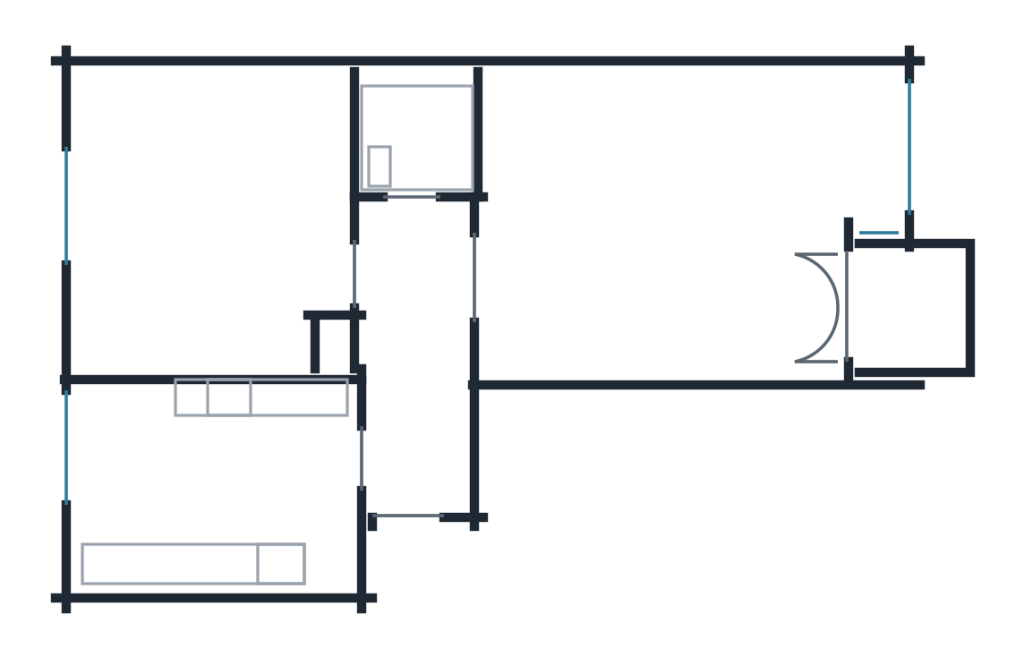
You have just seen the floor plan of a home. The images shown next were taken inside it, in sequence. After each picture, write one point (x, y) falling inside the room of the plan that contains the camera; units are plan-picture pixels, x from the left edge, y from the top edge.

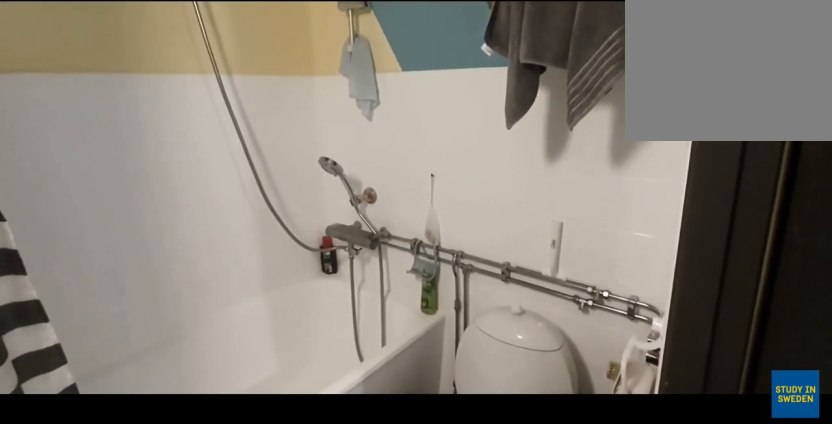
(417, 140)
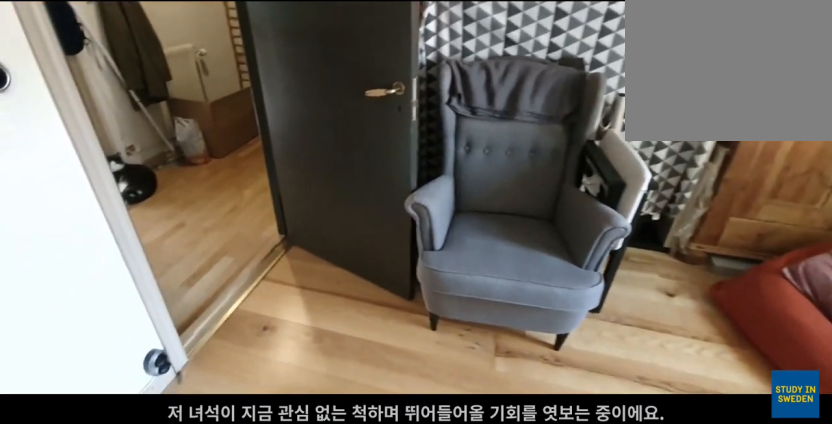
(211, 204)
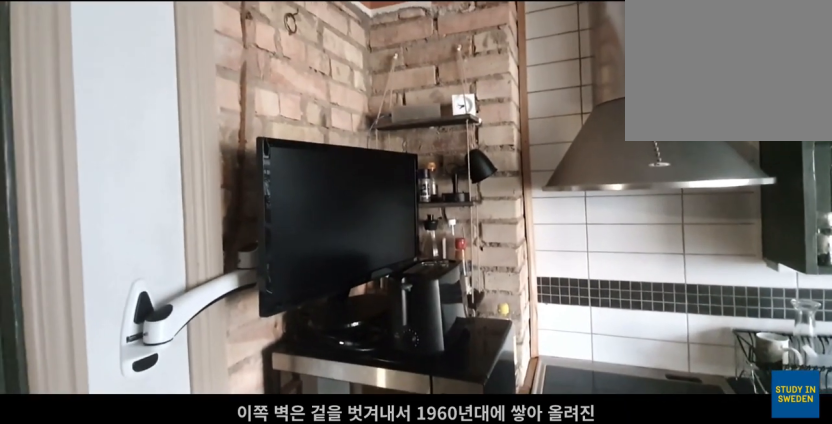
(216, 488)
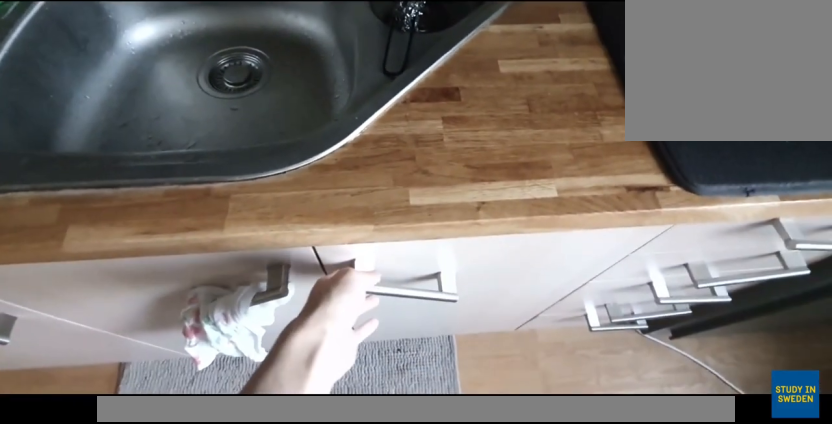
(216, 488)
